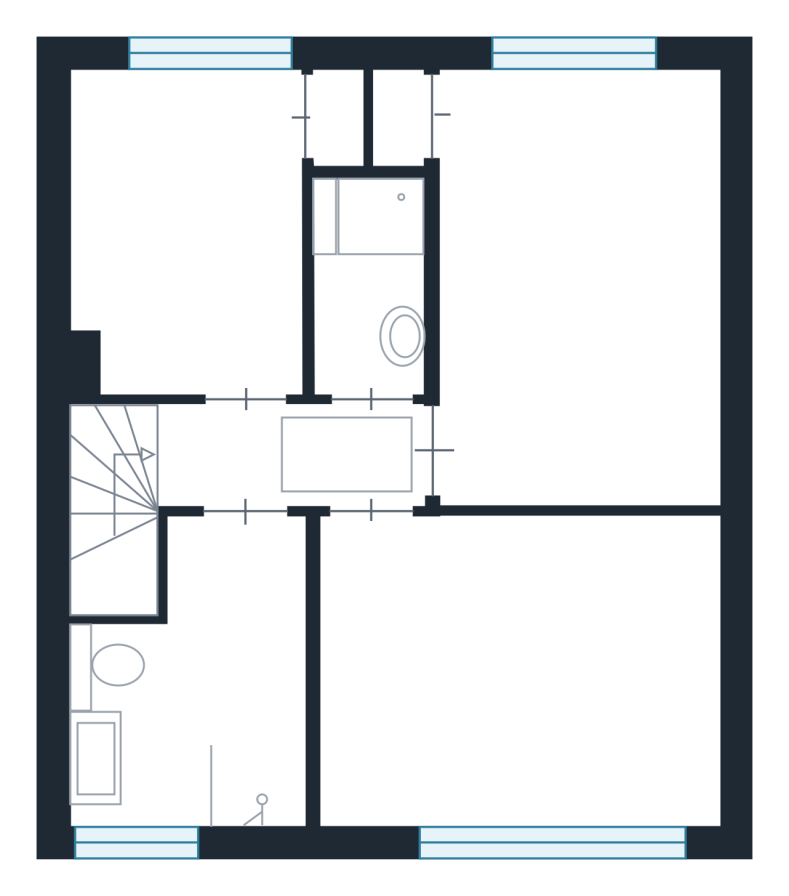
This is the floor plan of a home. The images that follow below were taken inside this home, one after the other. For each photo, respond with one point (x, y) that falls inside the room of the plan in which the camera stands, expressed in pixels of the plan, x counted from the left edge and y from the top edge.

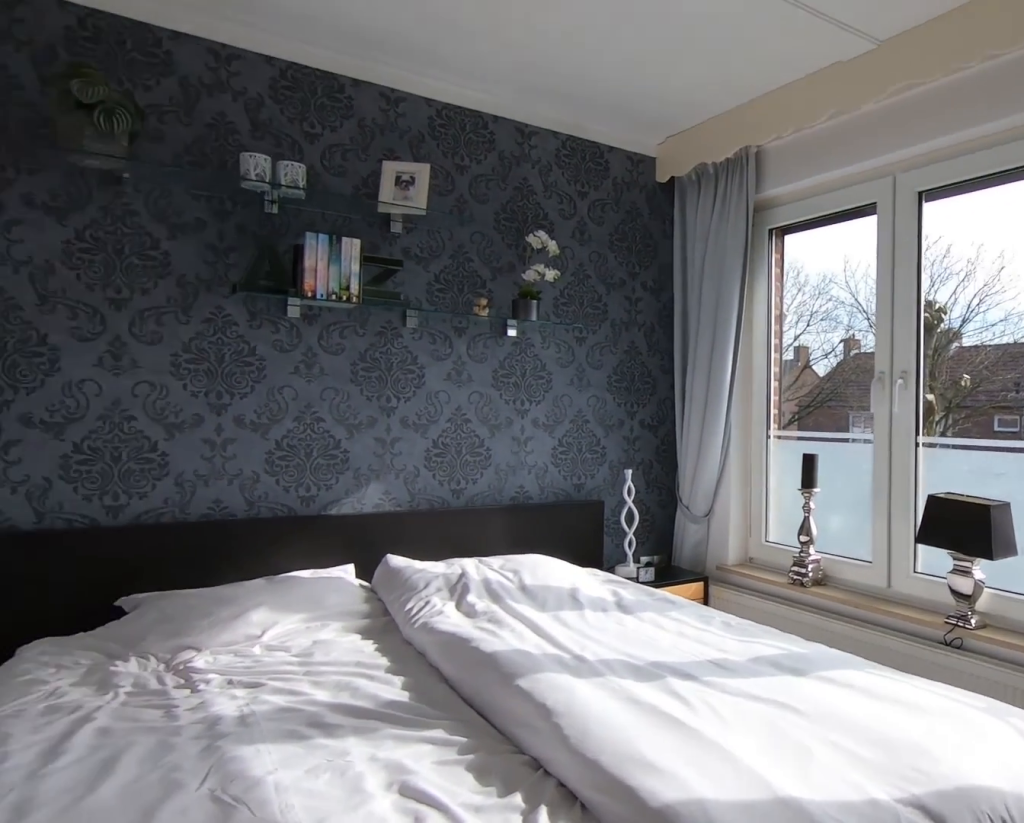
(520, 671)
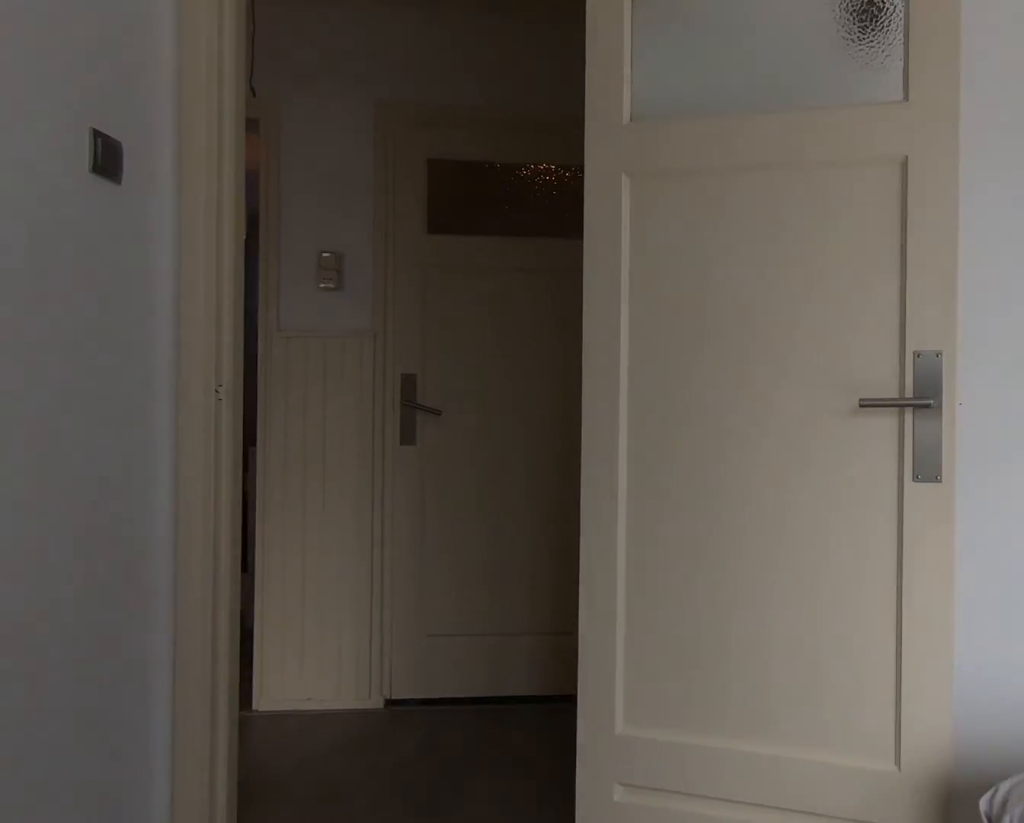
(520, 671)
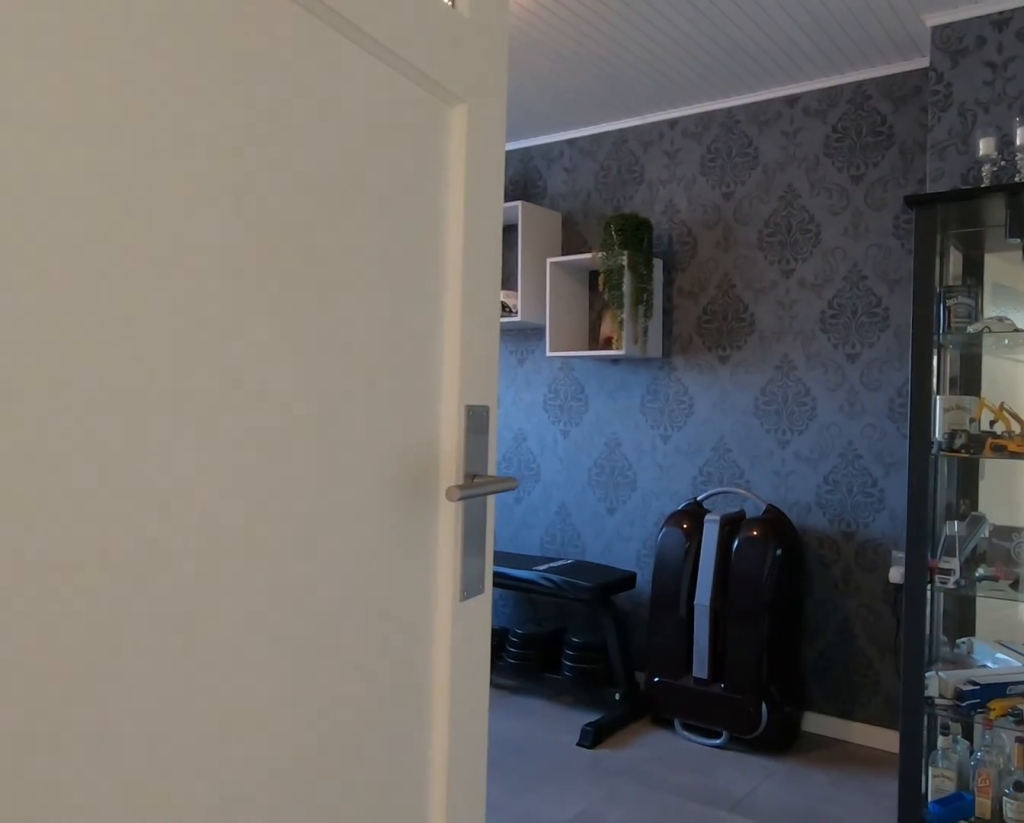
(292, 454)
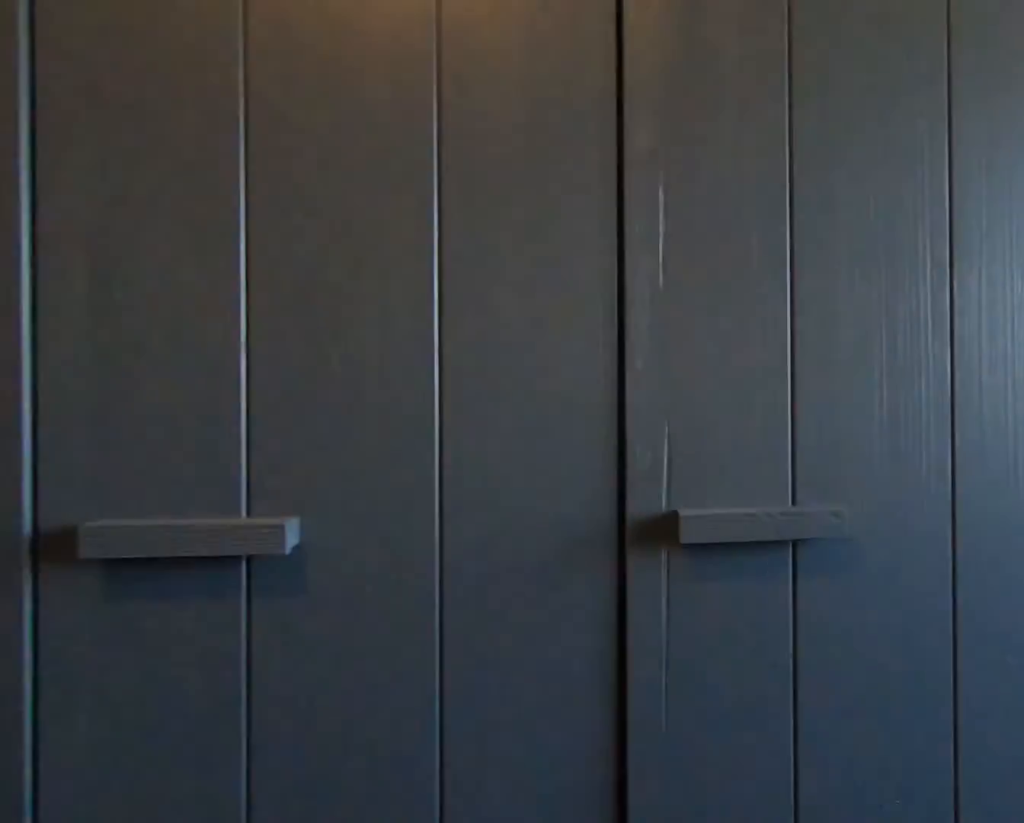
(577, 287)
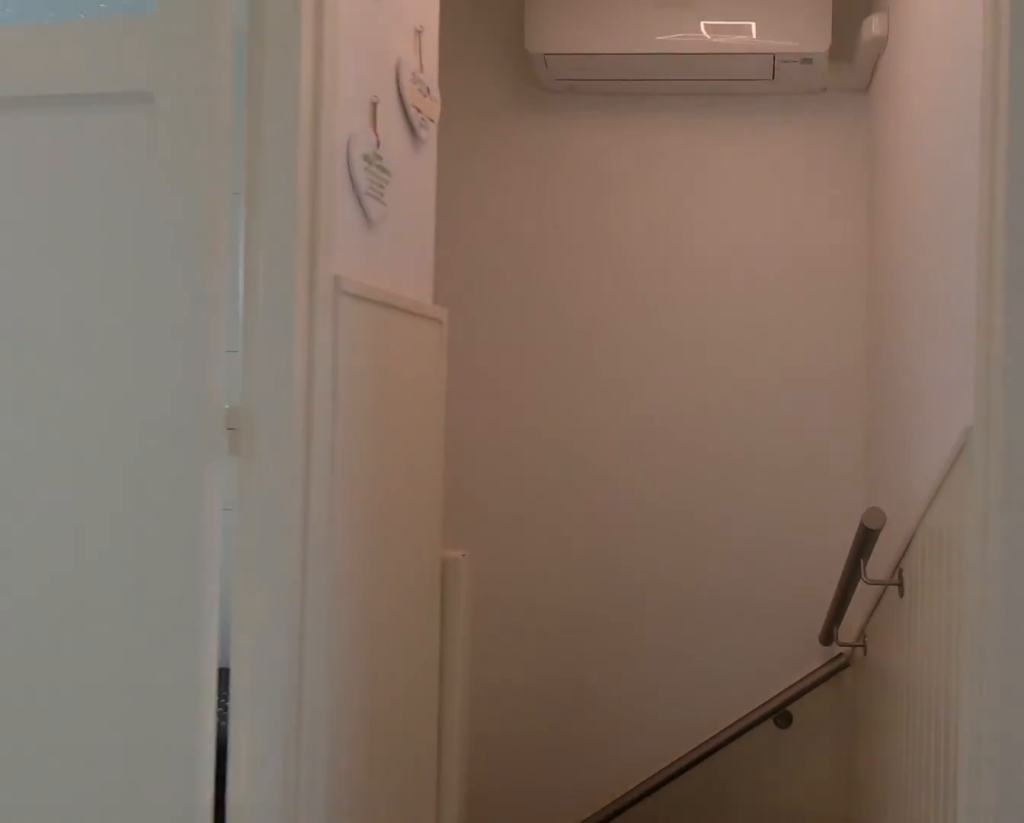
(291, 454)
